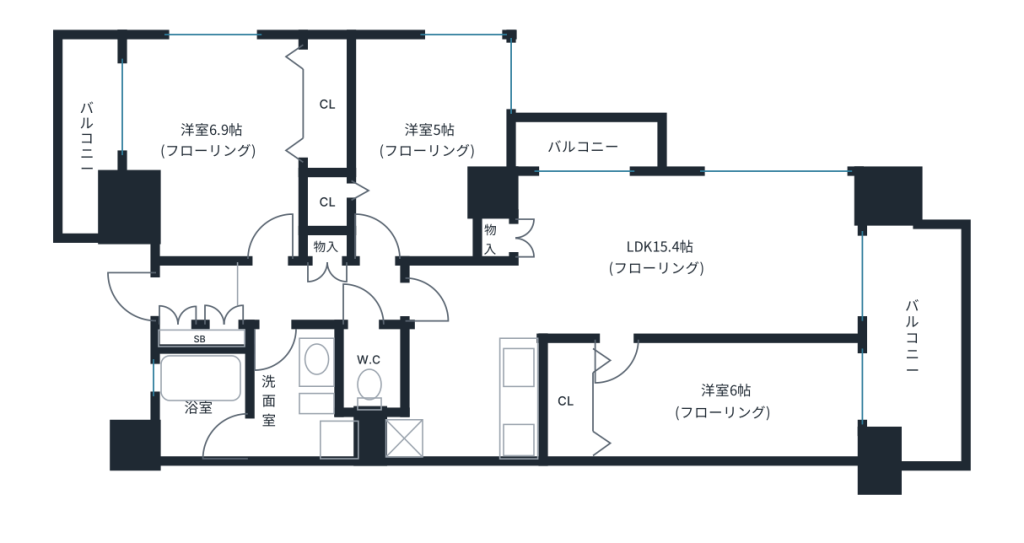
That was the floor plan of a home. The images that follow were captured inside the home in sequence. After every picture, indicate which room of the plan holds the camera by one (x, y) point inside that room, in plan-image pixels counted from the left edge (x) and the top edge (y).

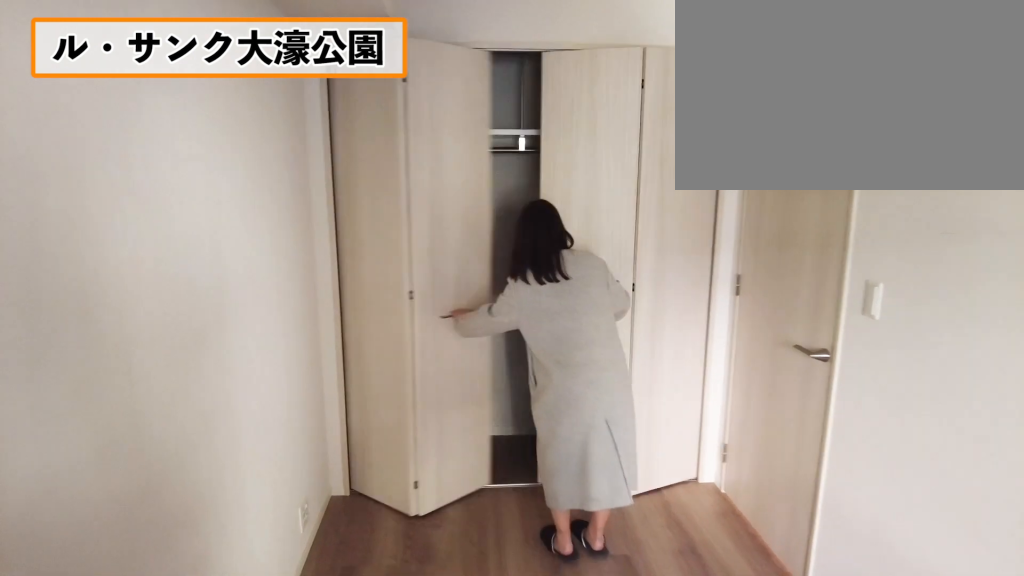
(727, 400)
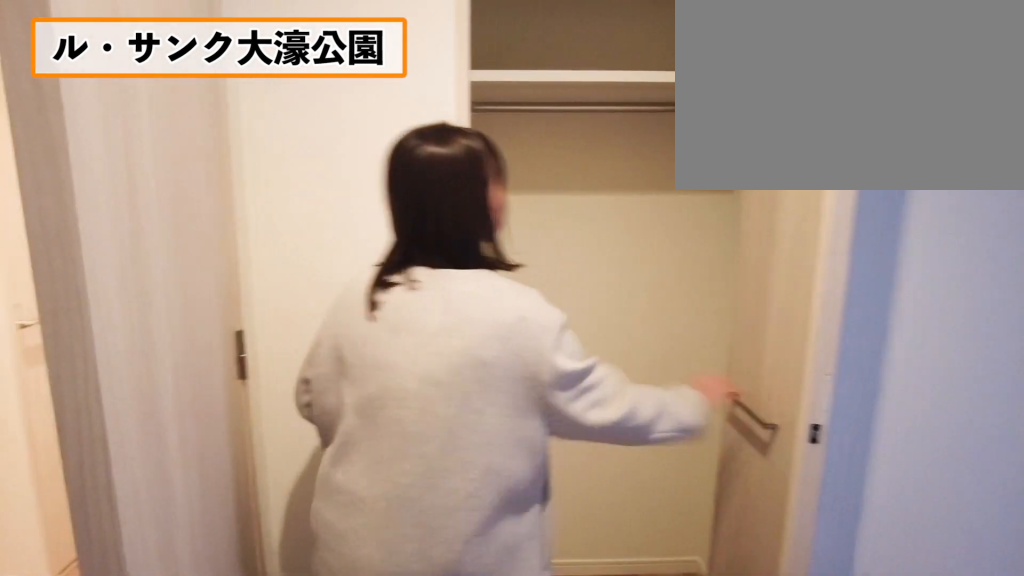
(428, 143)
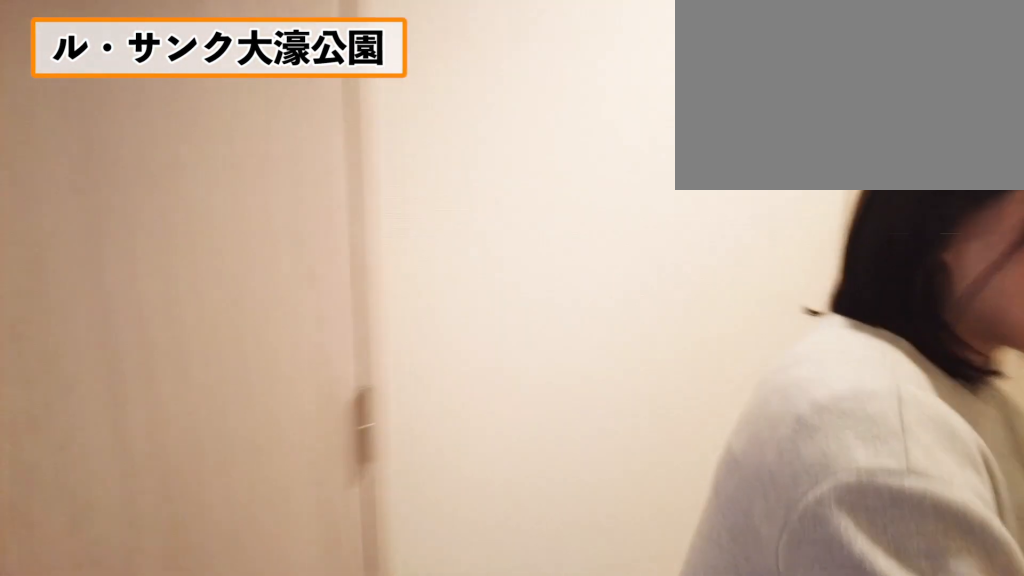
(326, 287)
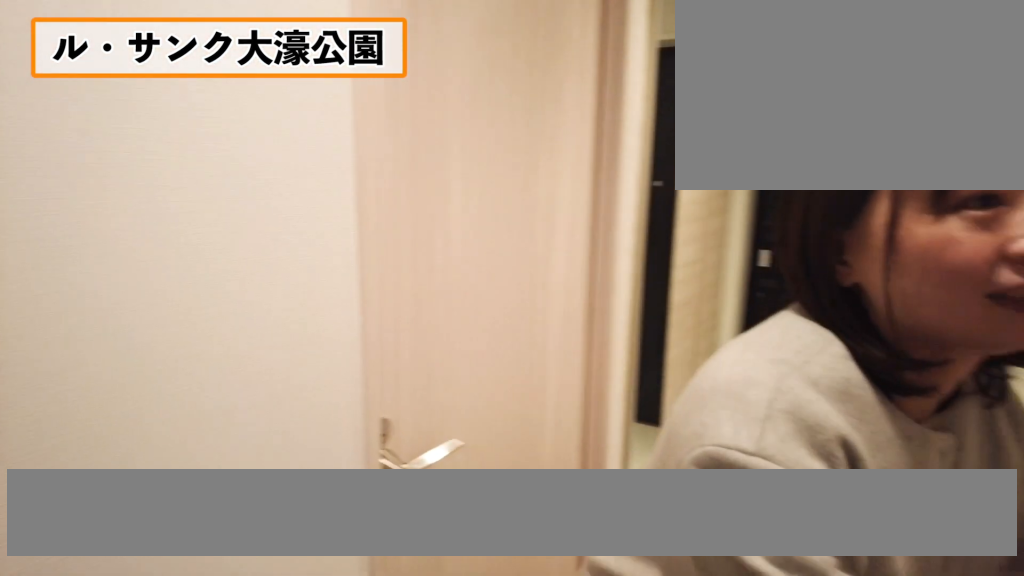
(326, 287)
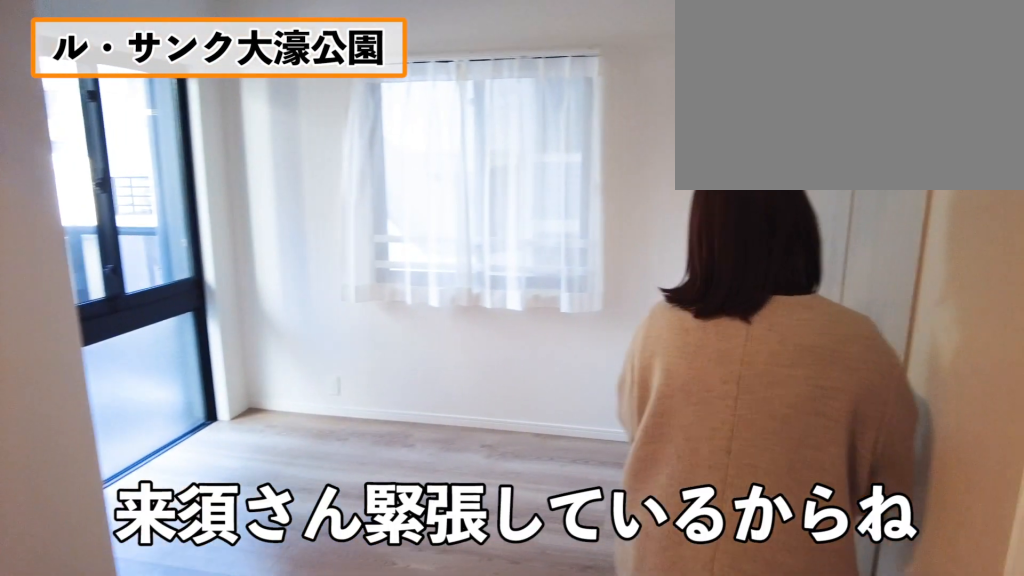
(212, 137)
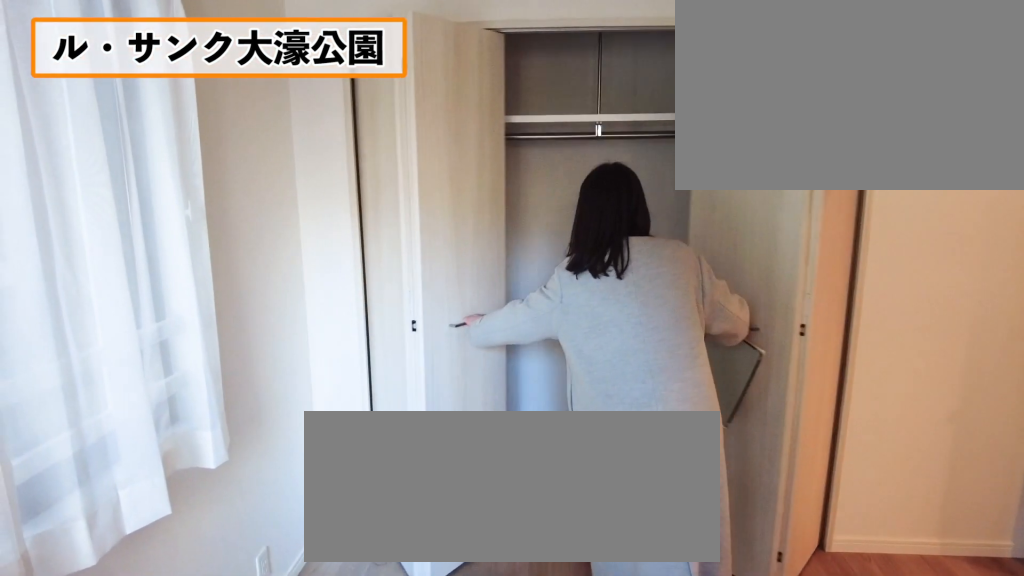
(212, 137)
